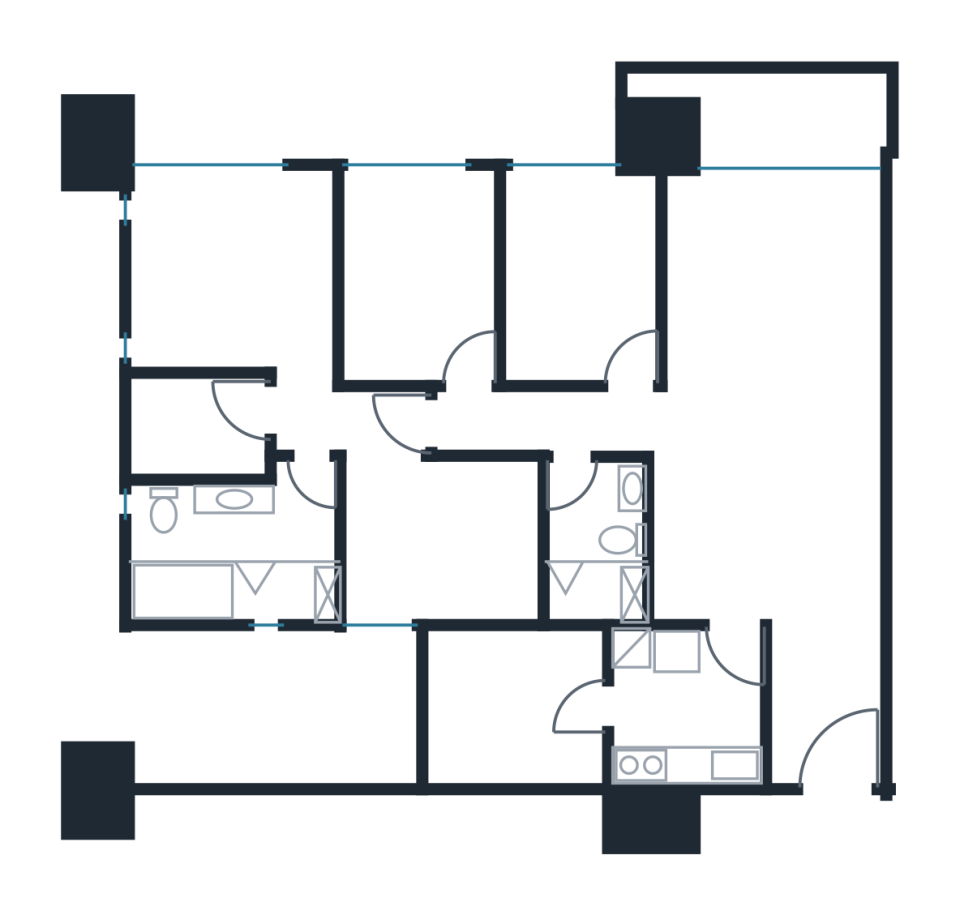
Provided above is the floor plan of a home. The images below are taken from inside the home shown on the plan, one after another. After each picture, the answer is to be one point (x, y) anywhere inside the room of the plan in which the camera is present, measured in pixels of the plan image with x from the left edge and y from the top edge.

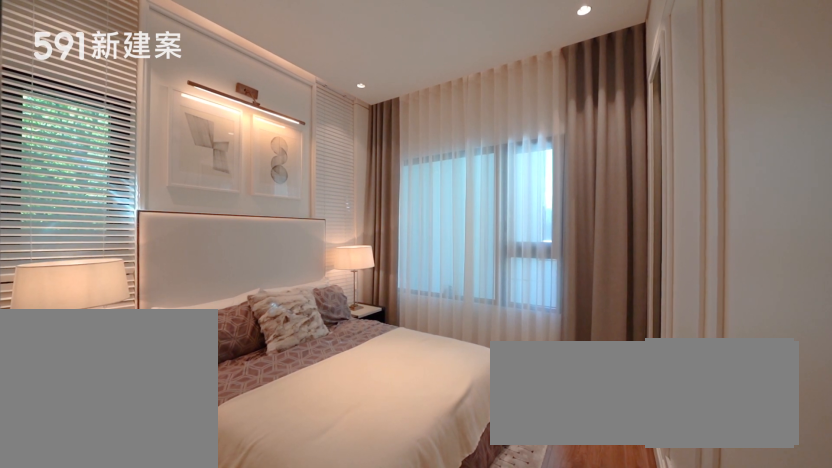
(228, 318)
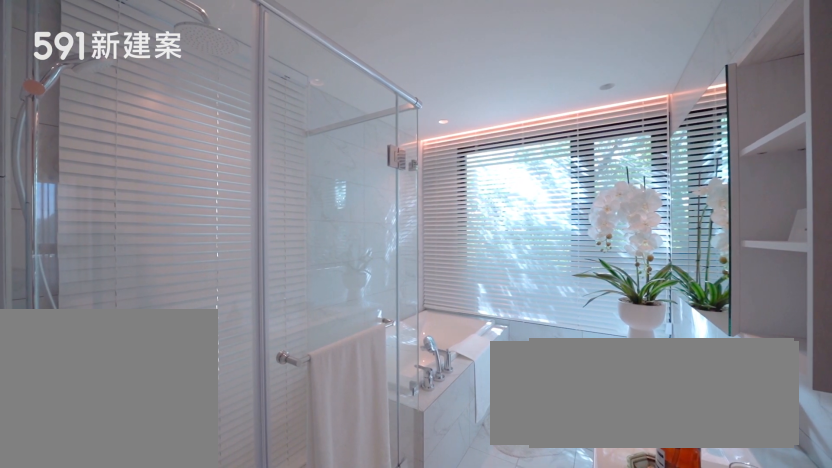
(224, 547)
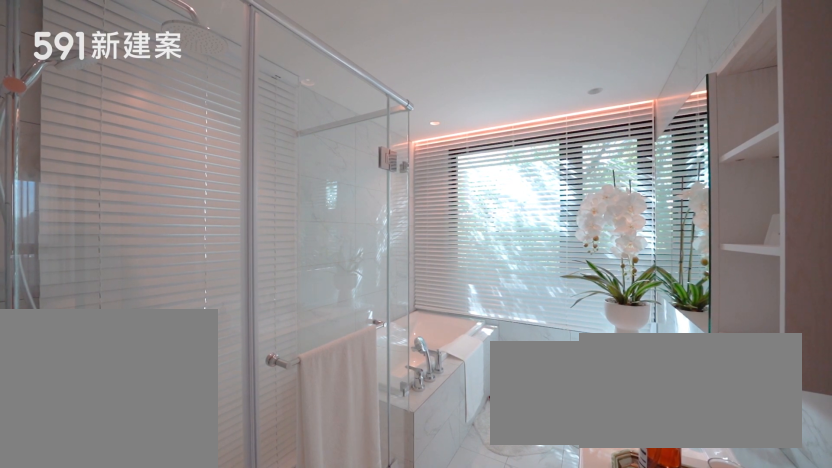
(224, 547)
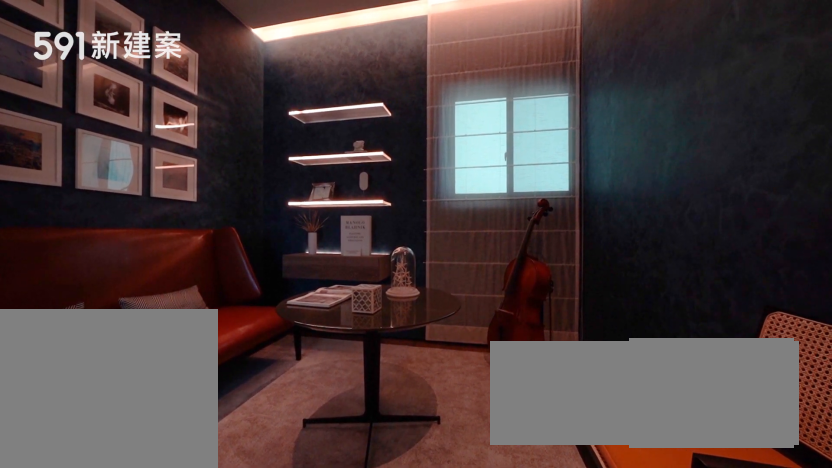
(449, 543)
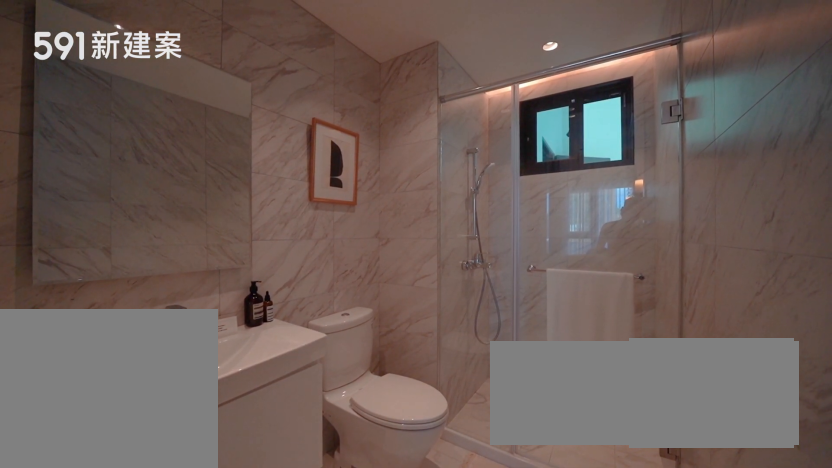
(592, 548)
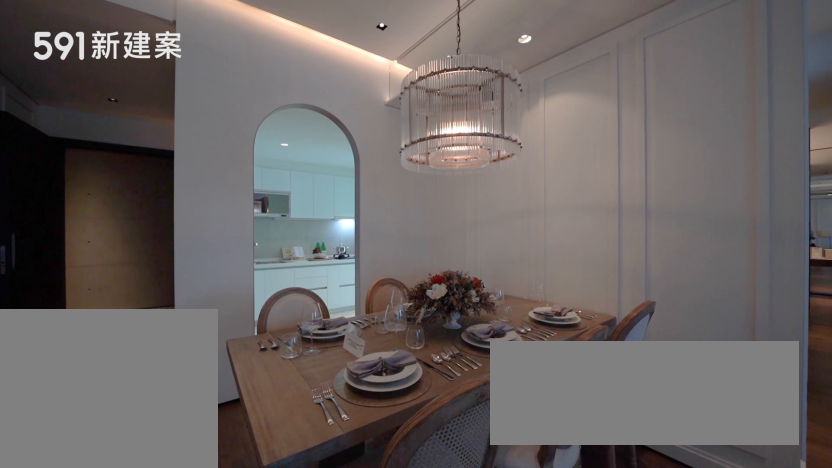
(763, 540)
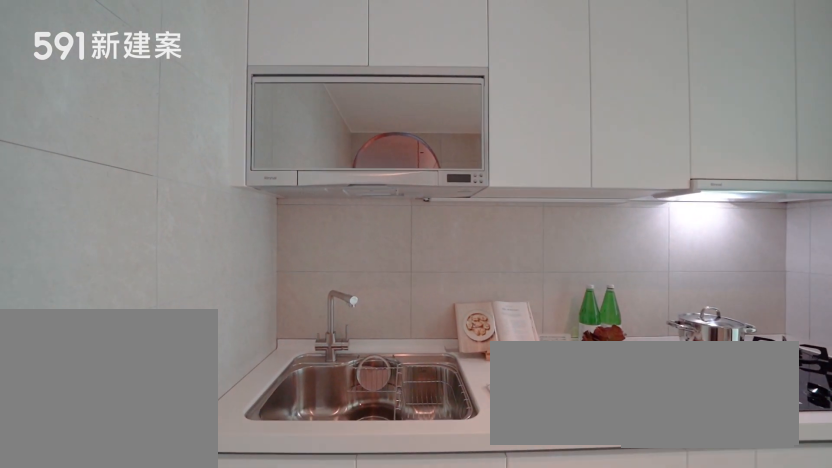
(683, 709)
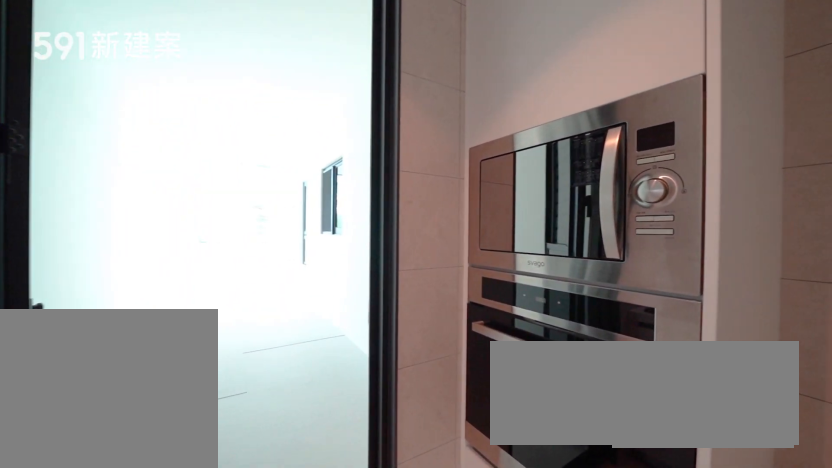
(683, 709)
